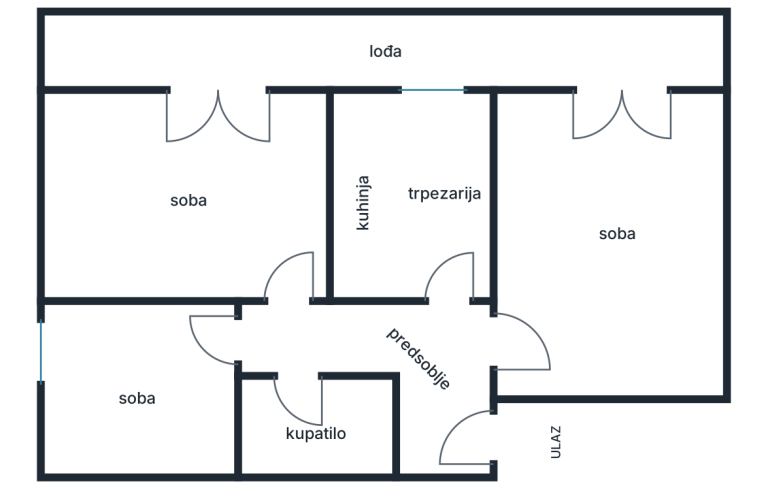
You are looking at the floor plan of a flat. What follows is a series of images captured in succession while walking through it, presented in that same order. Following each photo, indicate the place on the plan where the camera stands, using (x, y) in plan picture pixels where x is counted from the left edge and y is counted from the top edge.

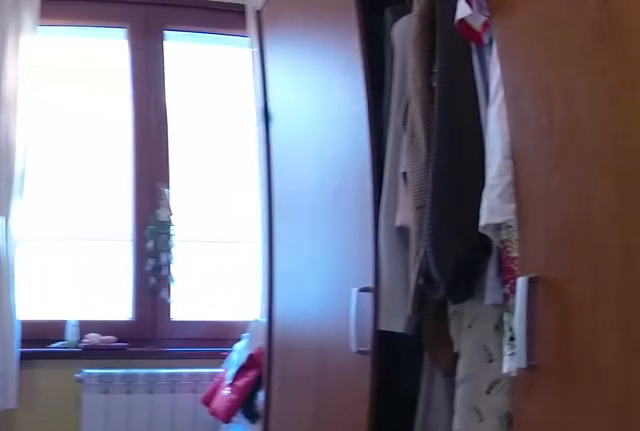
(211, 338)
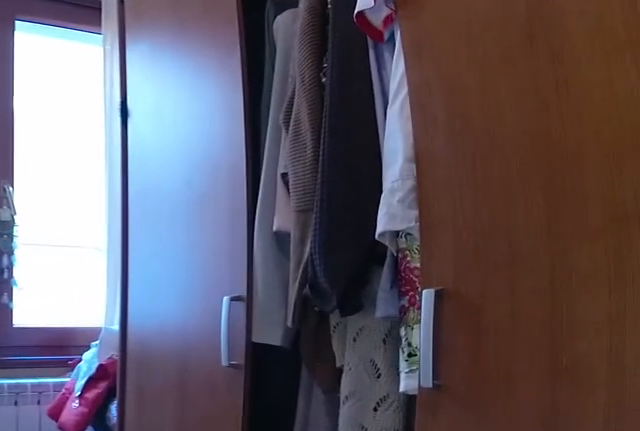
(199, 339)
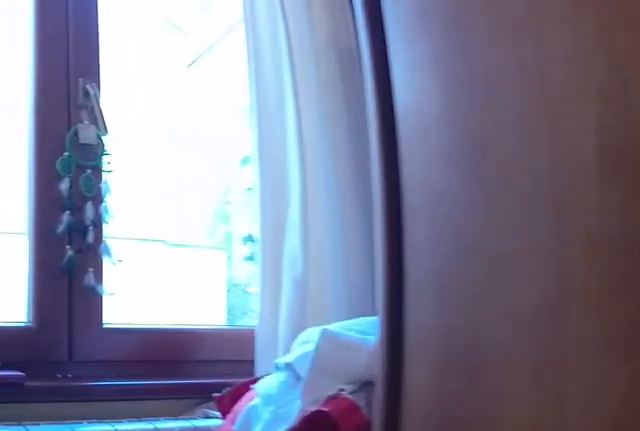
(155, 339)
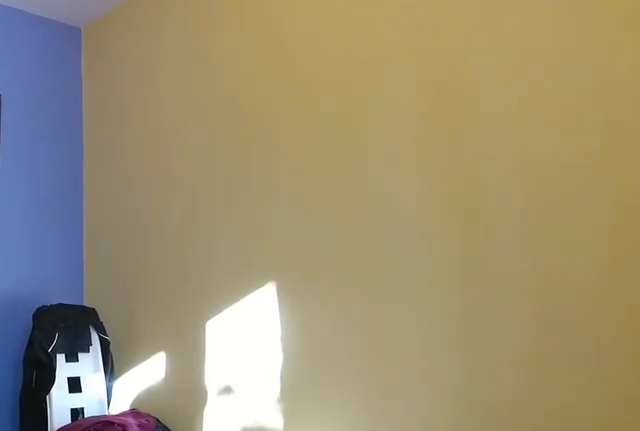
(78, 338)
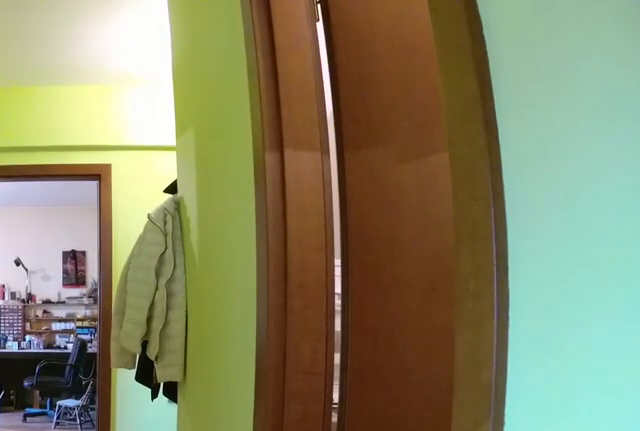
(237, 339)
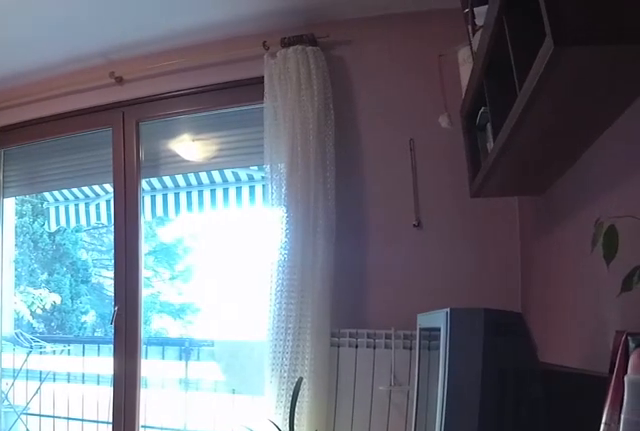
(273, 315)
